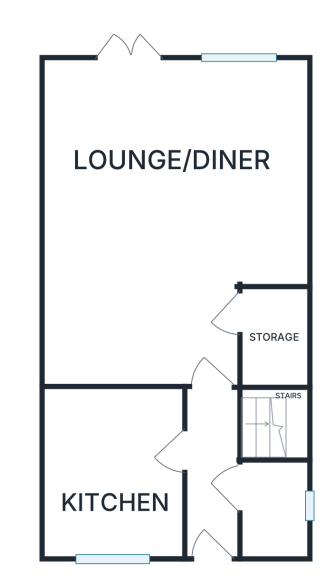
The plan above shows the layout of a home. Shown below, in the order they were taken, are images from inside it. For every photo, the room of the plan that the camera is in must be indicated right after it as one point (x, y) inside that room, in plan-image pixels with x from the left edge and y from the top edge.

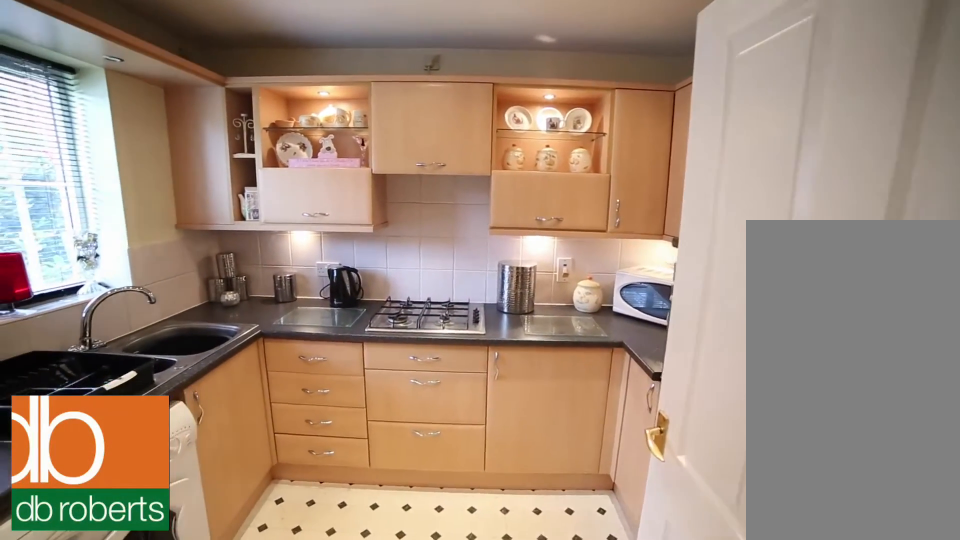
(112, 470)
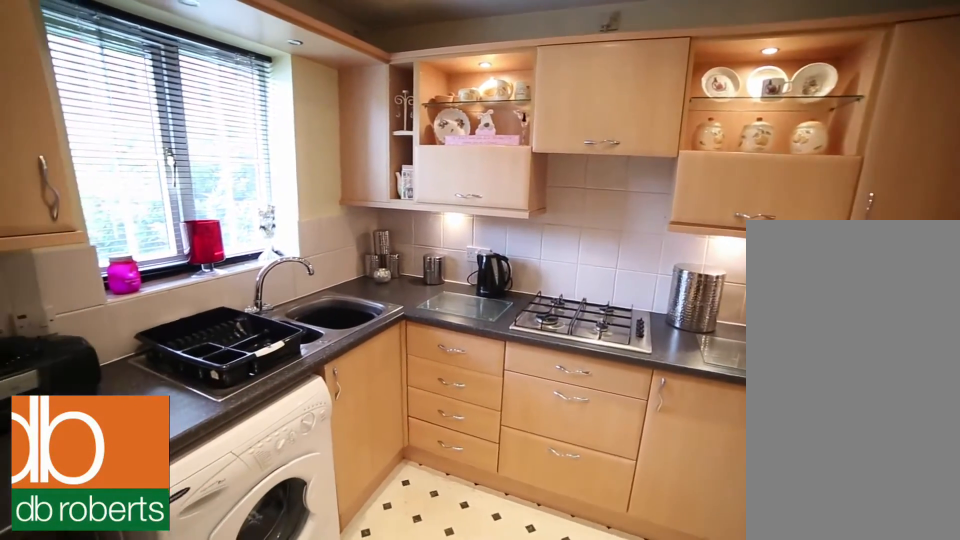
(112, 470)
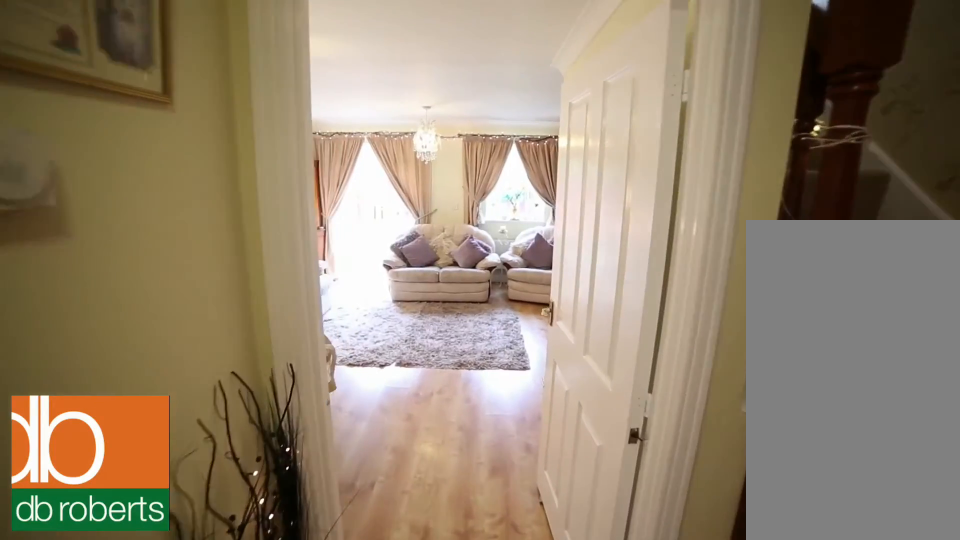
(208, 456)
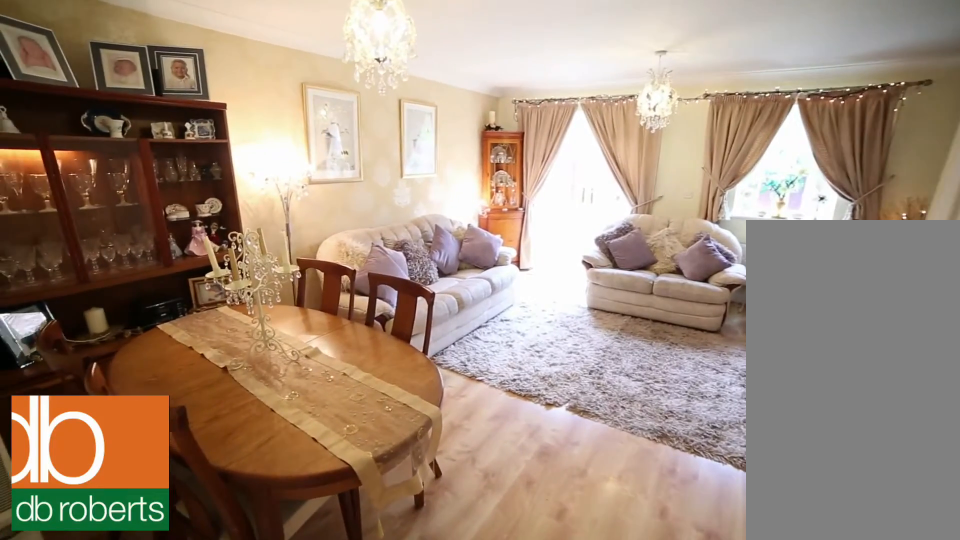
(173, 219)
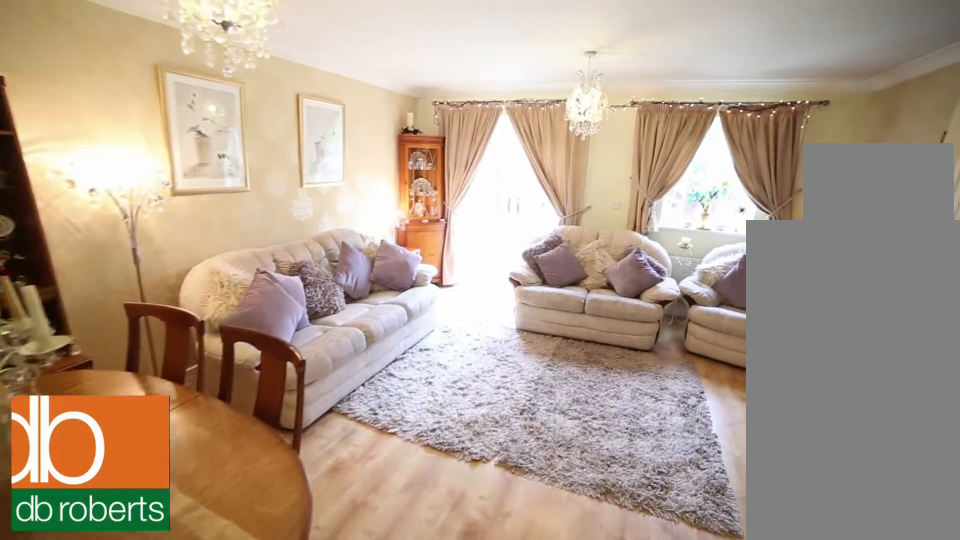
(173, 219)
